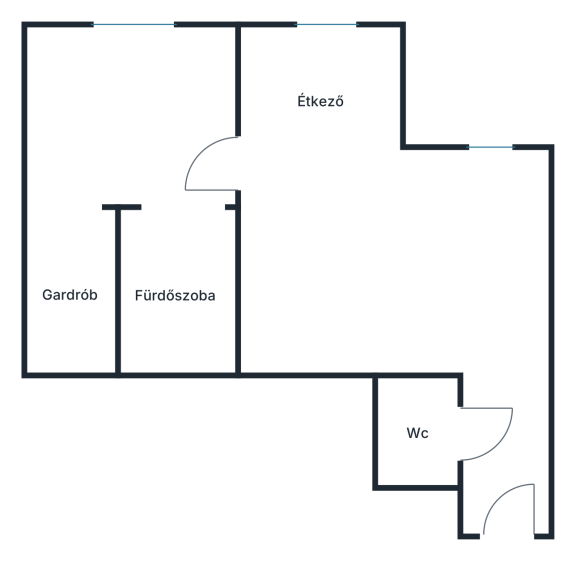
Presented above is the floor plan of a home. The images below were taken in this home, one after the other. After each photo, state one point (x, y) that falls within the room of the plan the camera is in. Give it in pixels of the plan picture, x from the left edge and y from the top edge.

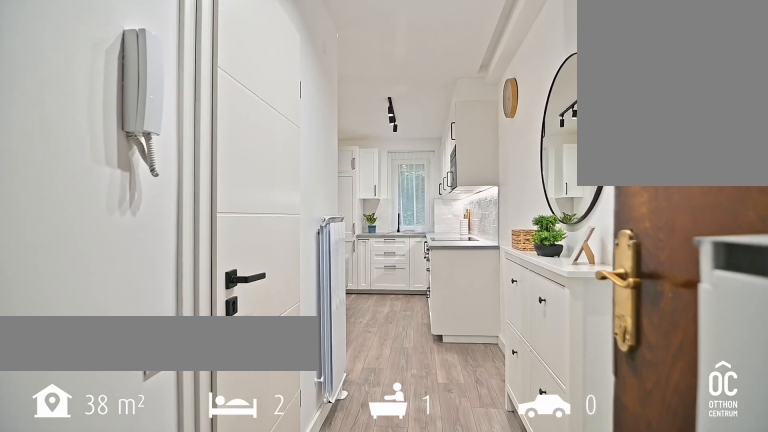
(501, 430)
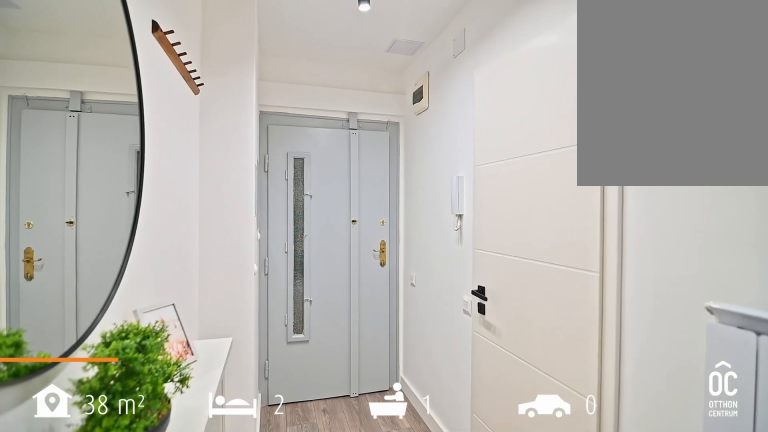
(501, 430)
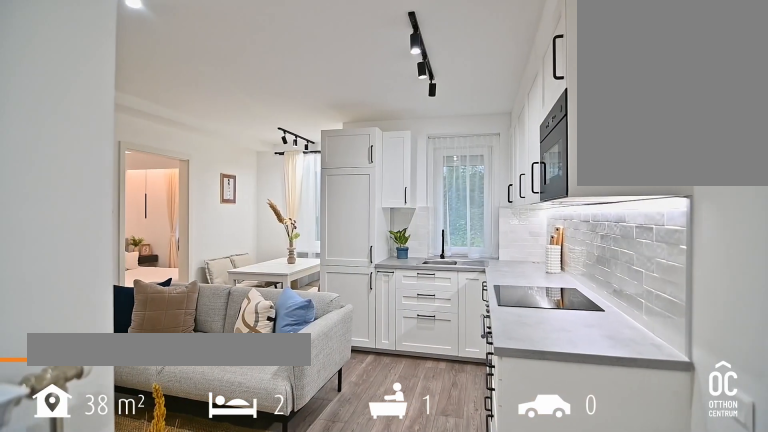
(351, 258)
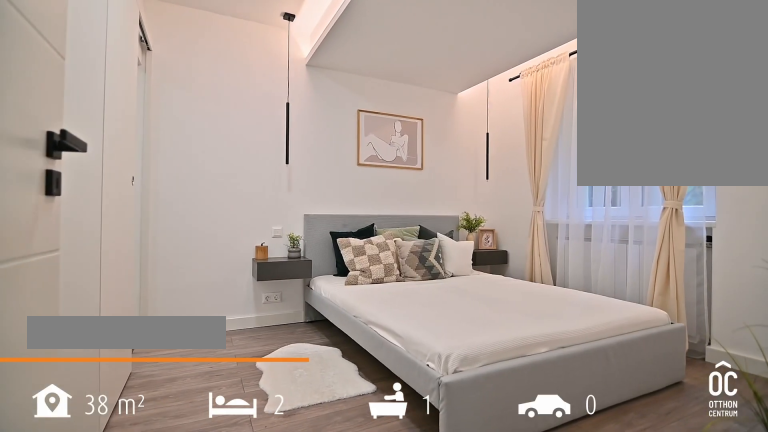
(134, 112)
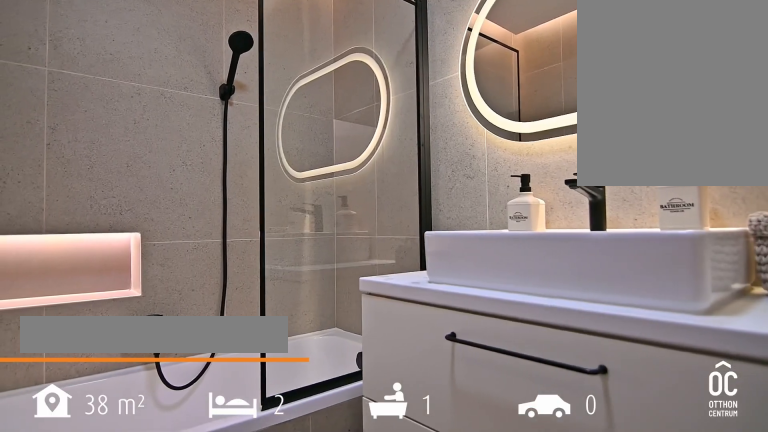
(173, 282)
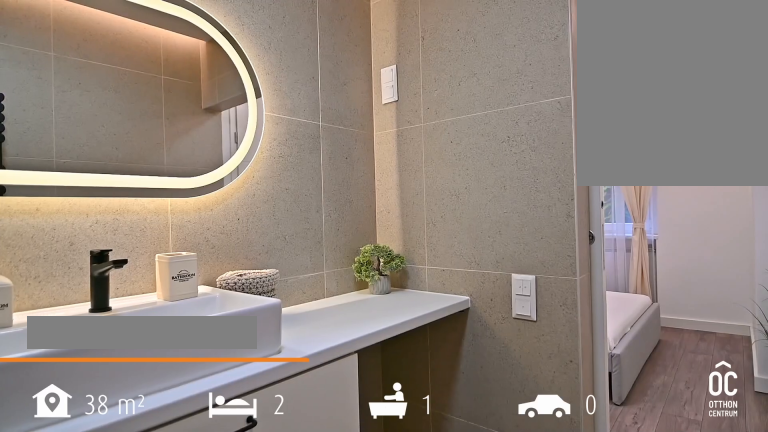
(173, 283)
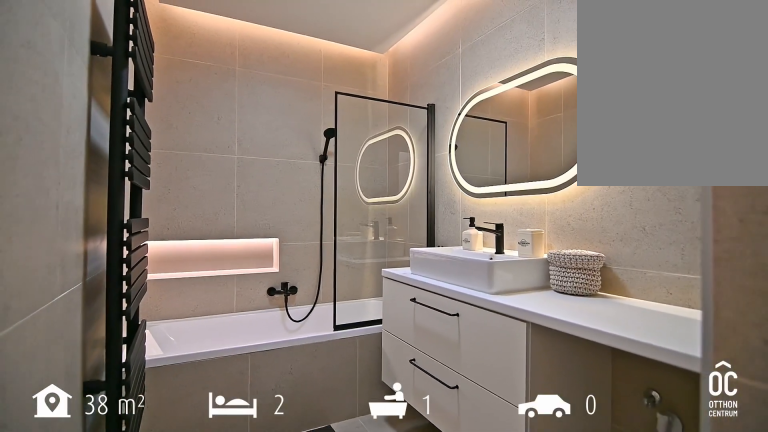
(173, 282)
